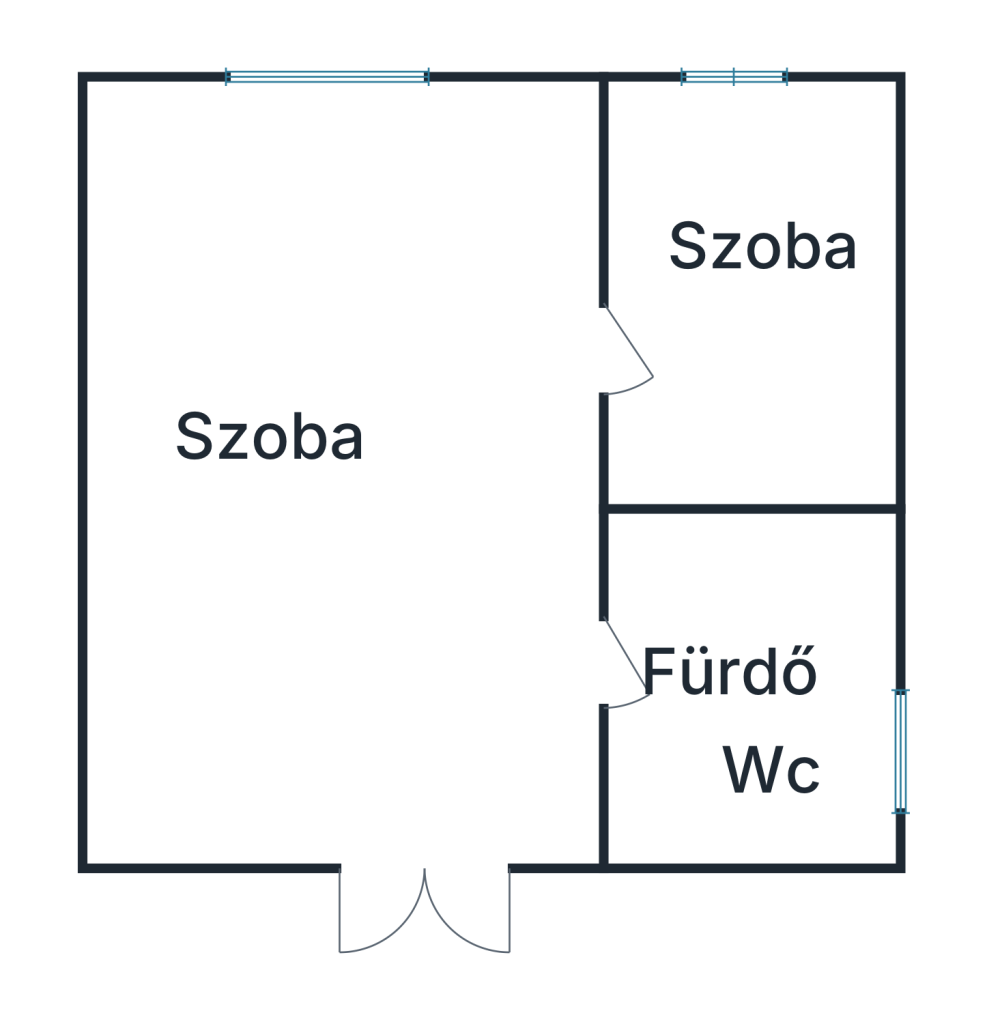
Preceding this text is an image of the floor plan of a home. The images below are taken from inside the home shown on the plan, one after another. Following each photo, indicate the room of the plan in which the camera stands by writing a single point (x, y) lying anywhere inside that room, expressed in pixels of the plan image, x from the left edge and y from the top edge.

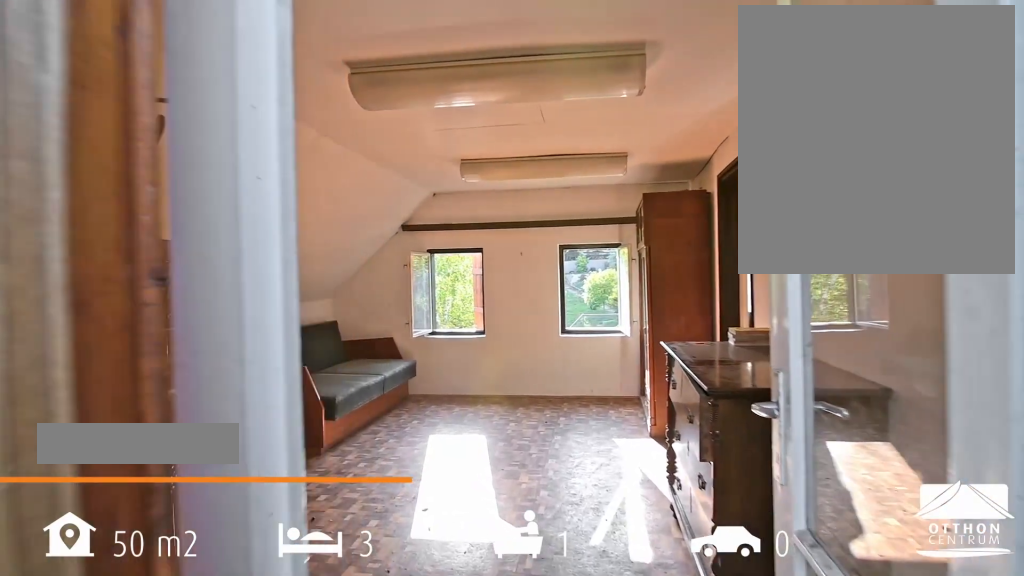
(347, 476)
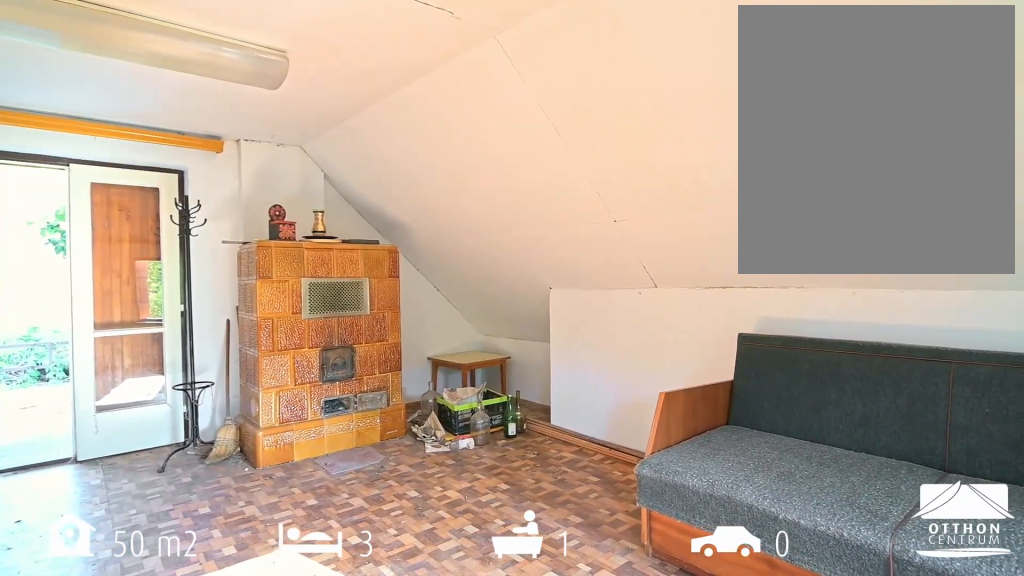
(347, 476)
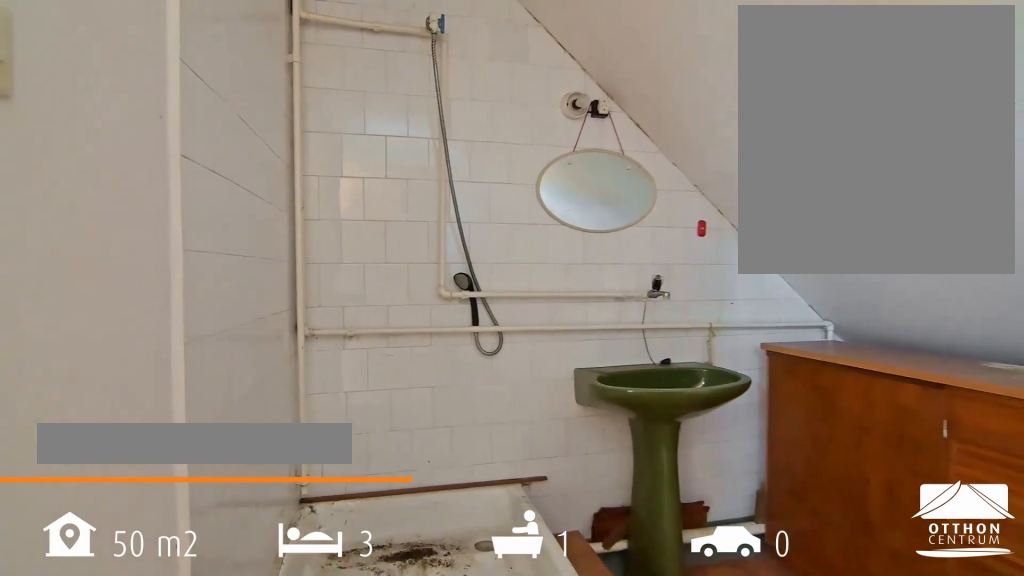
(751, 689)
